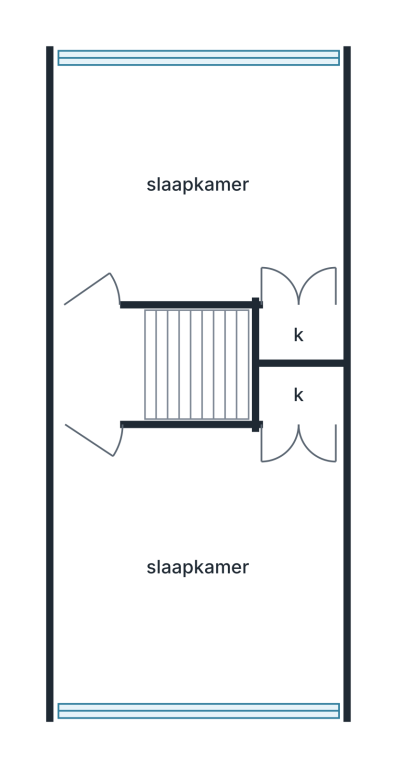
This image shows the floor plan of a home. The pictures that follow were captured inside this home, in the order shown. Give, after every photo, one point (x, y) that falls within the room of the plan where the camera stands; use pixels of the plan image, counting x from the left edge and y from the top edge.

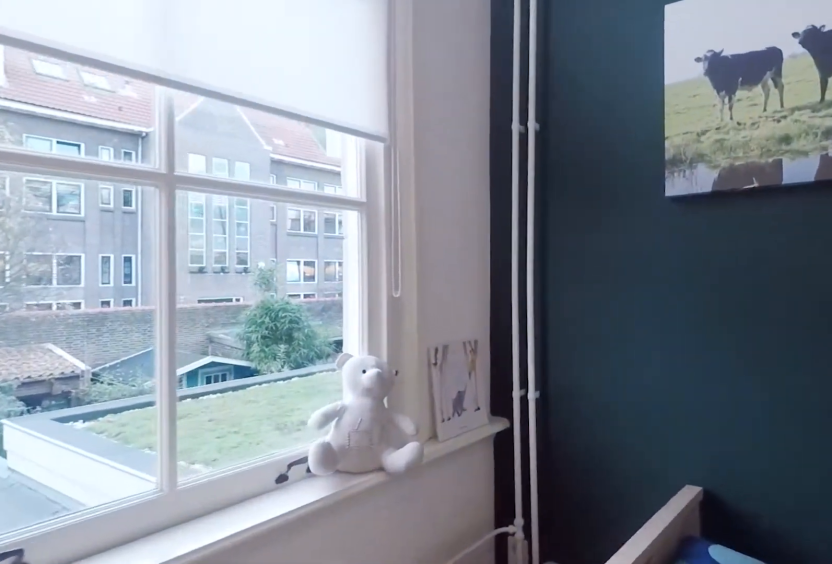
(297, 169)
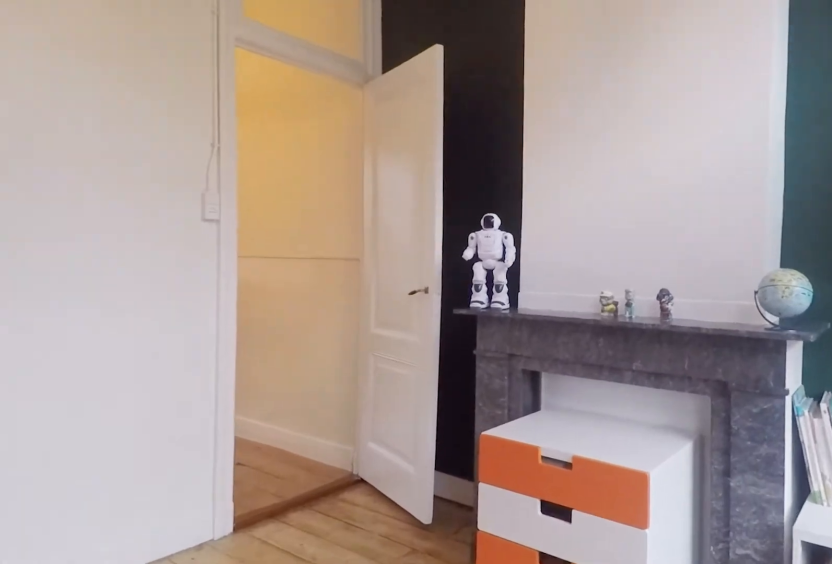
(297, 169)
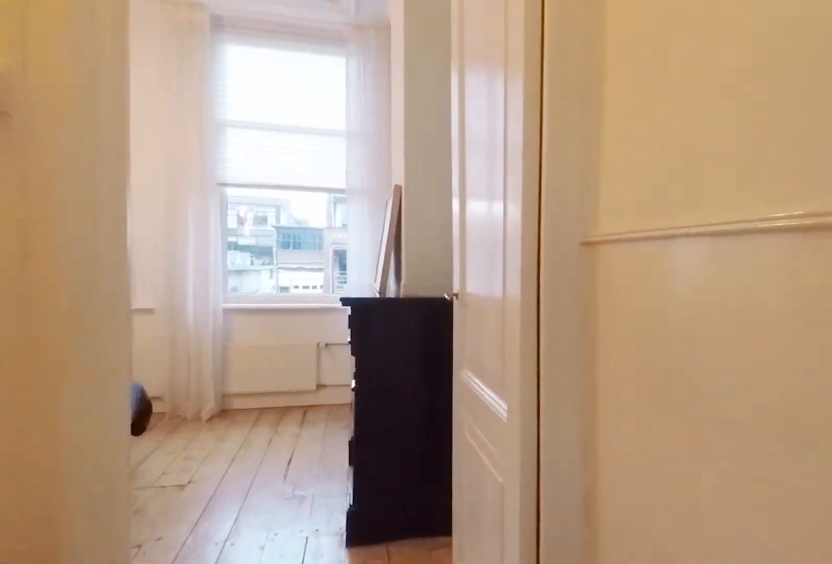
(99, 363)
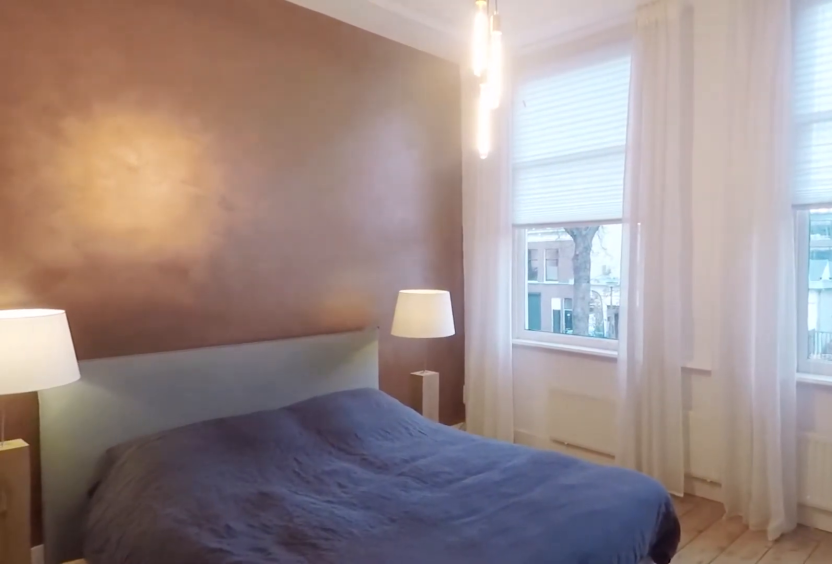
(217, 513)
